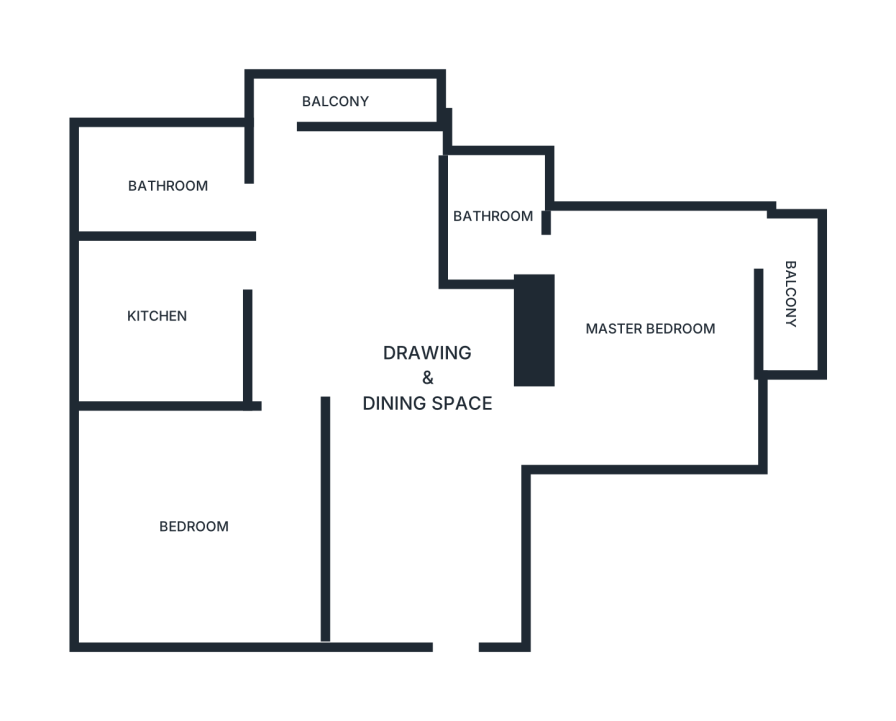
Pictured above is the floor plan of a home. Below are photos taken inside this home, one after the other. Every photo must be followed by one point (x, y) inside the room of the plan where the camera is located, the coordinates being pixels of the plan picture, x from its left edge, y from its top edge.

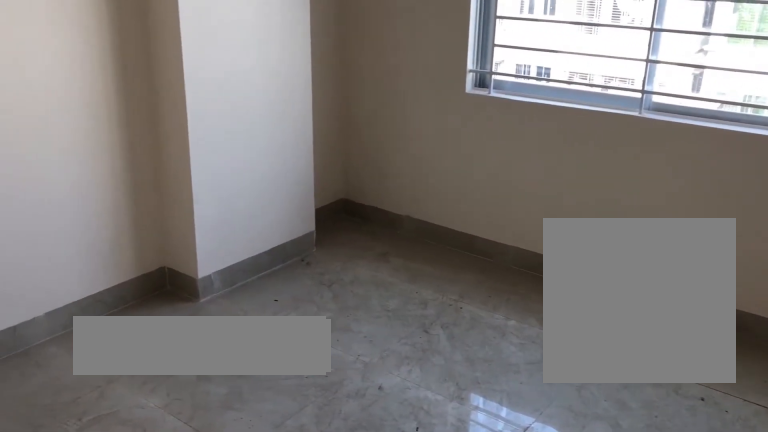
(192, 524)
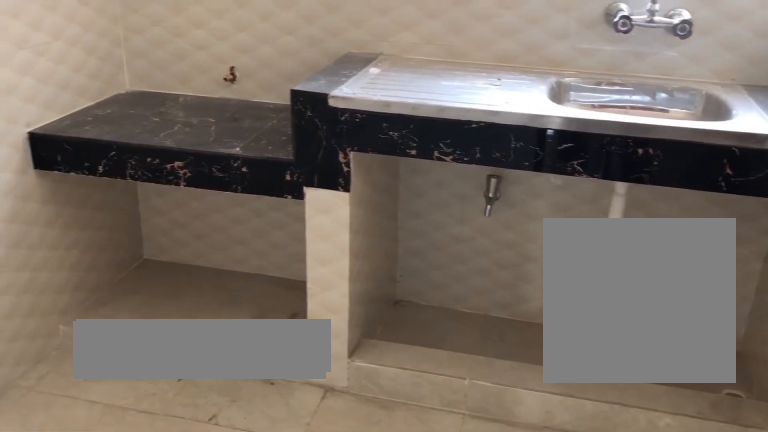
(157, 319)
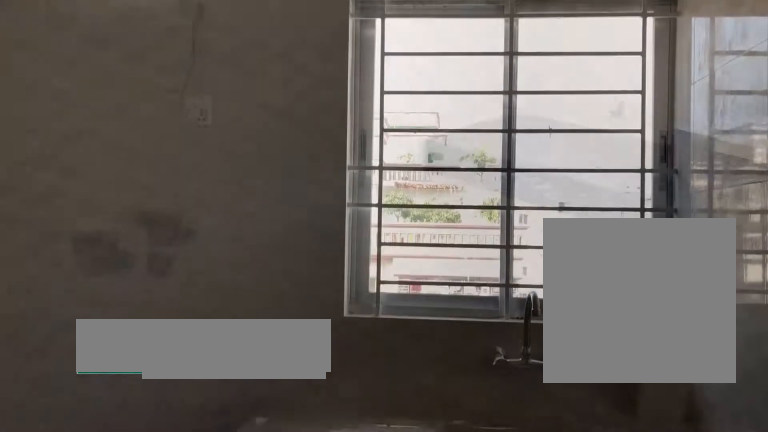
(157, 319)
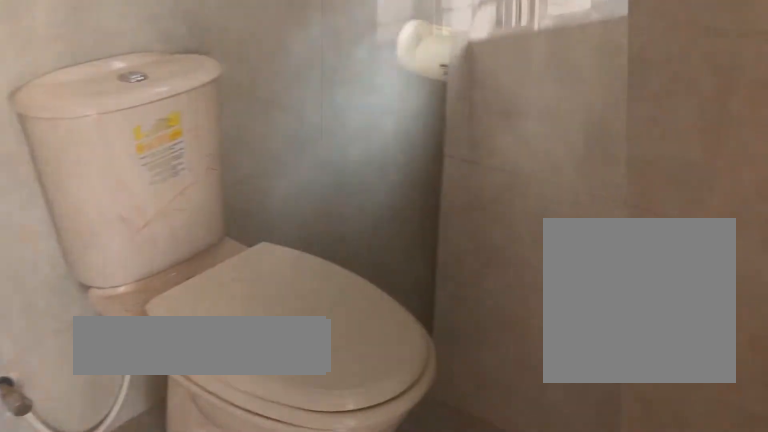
(491, 220)
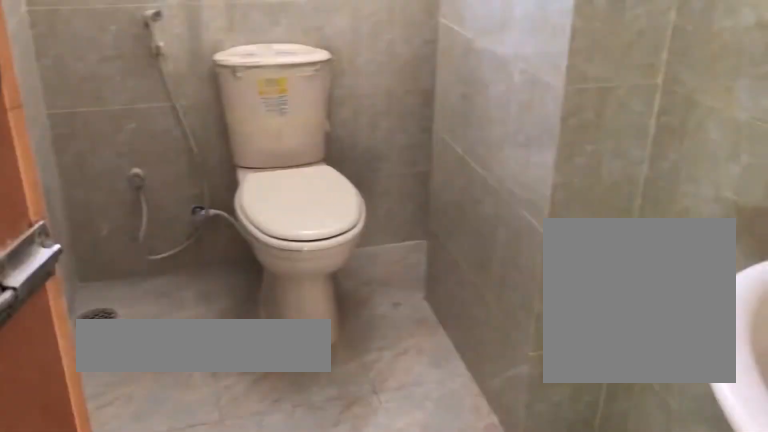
(173, 190)
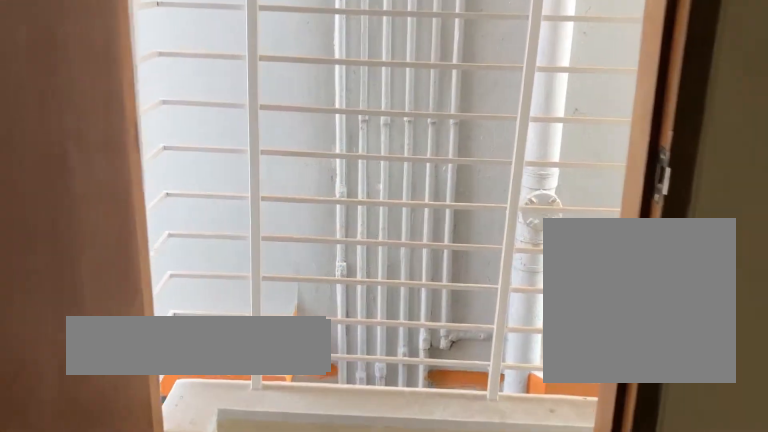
(337, 104)
